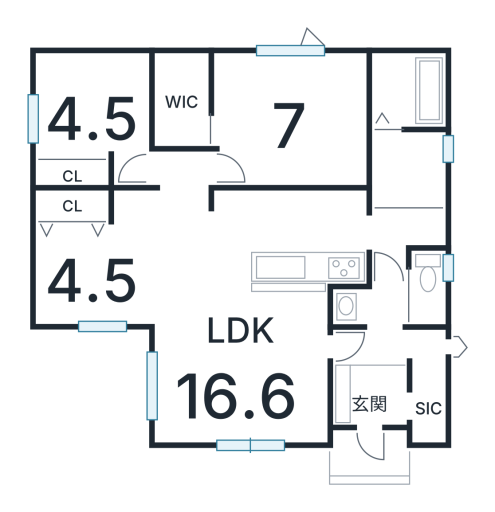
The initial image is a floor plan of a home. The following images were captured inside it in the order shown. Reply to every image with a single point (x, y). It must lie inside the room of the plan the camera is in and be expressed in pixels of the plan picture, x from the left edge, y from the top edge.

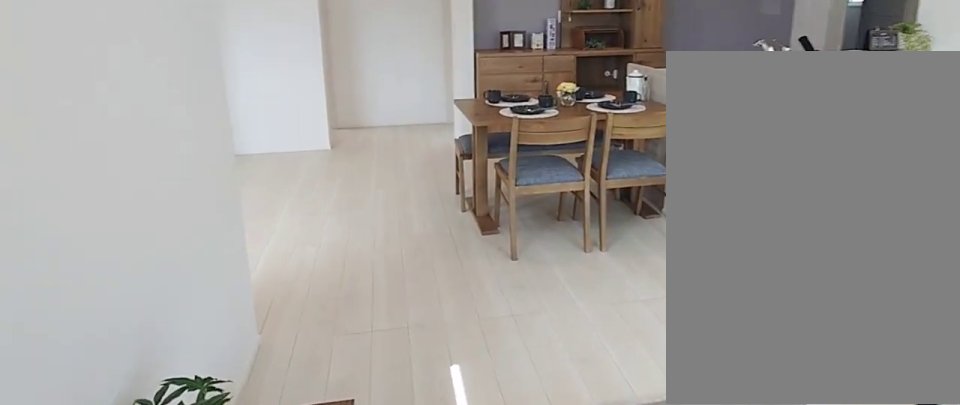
(240, 370)
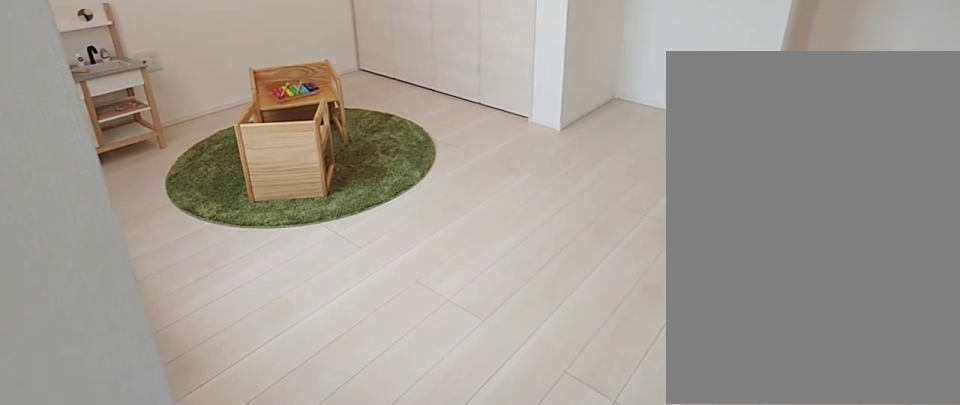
(83, 281)
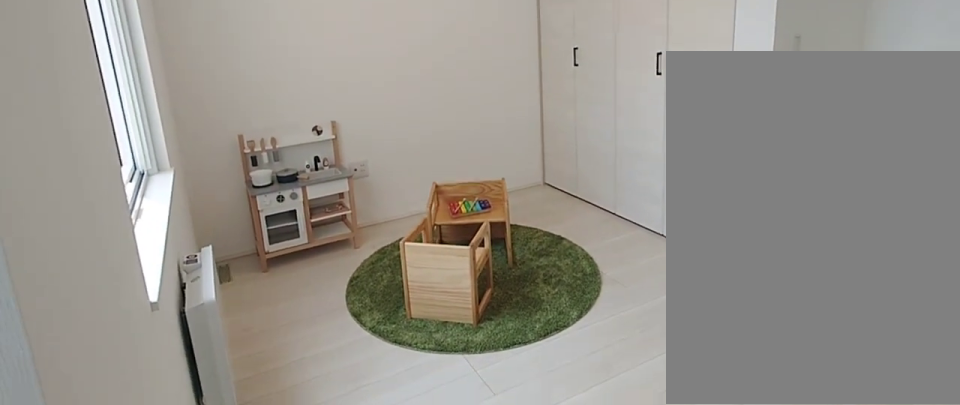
(83, 281)
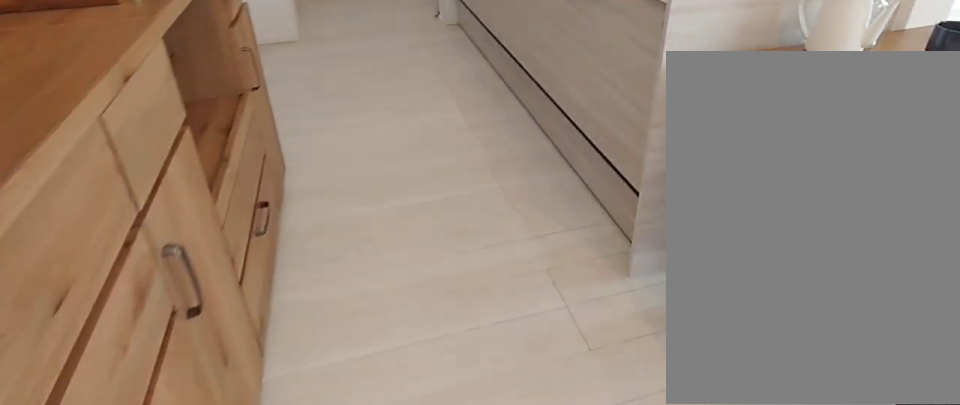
(292, 238)
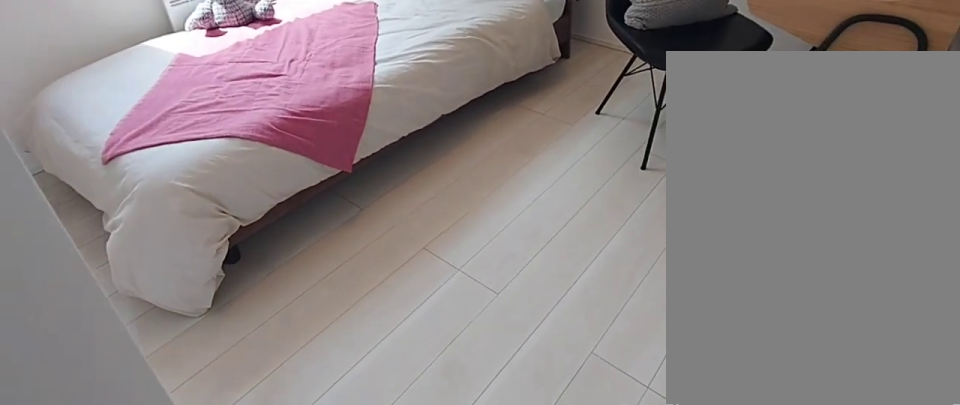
(87, 112)
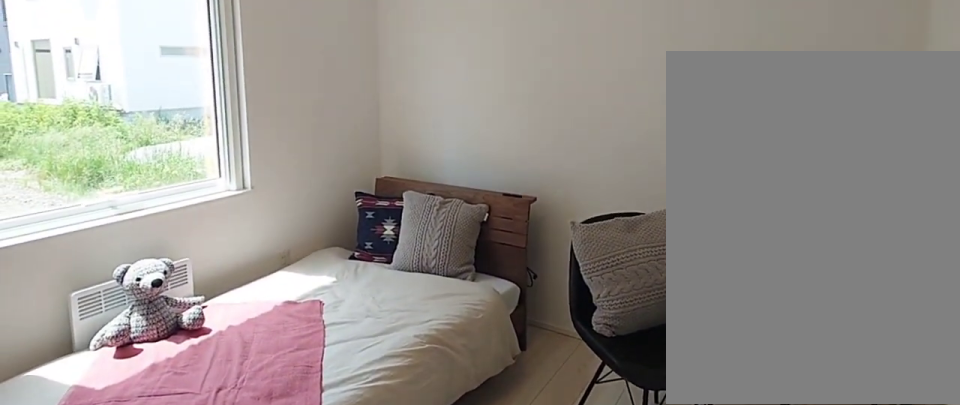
(87, 112)
